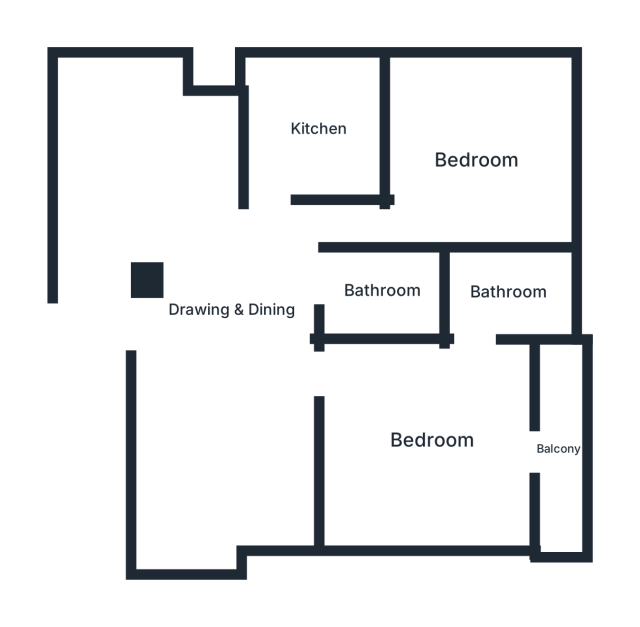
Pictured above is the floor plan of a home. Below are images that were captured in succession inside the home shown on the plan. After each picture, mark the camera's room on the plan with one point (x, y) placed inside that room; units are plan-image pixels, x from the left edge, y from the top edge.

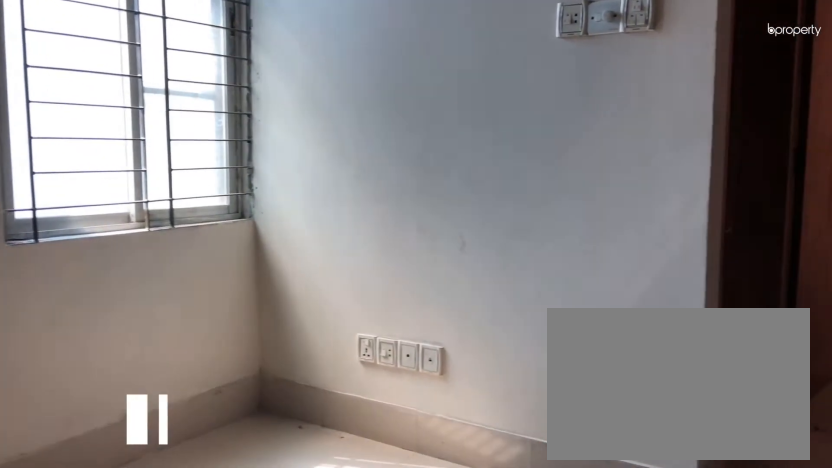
(231, 304)
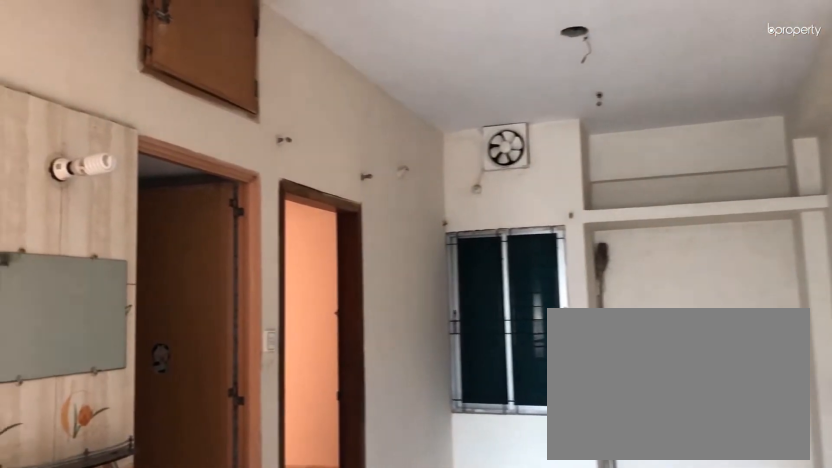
(230, 305)
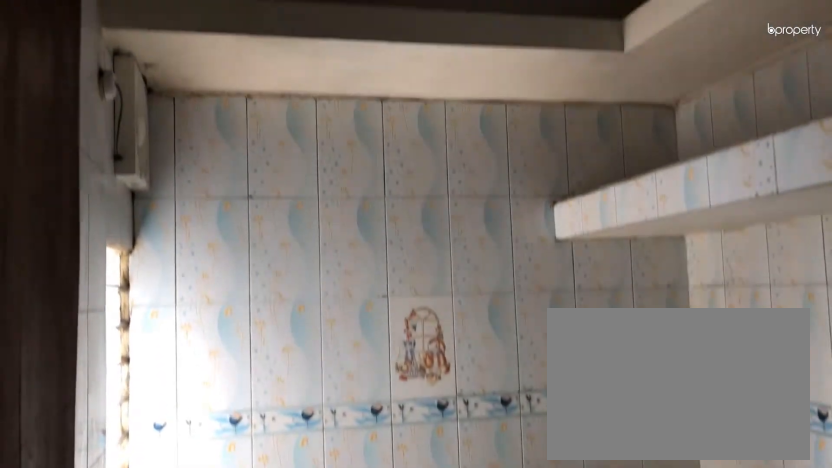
(317, 129)
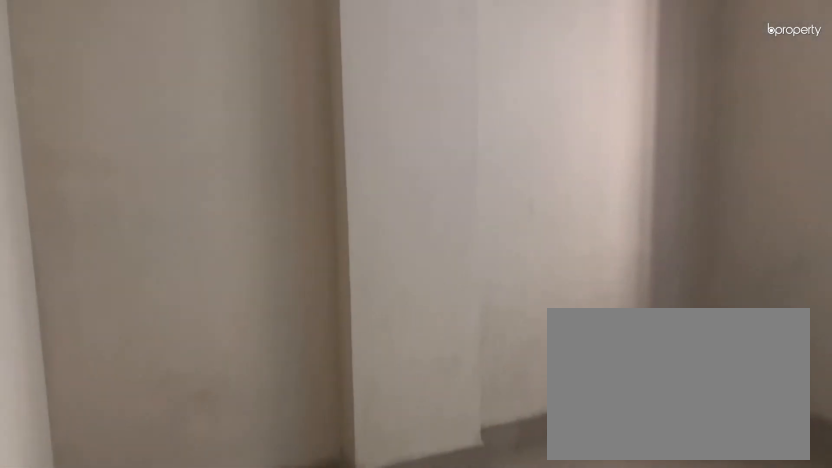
(477, 158)
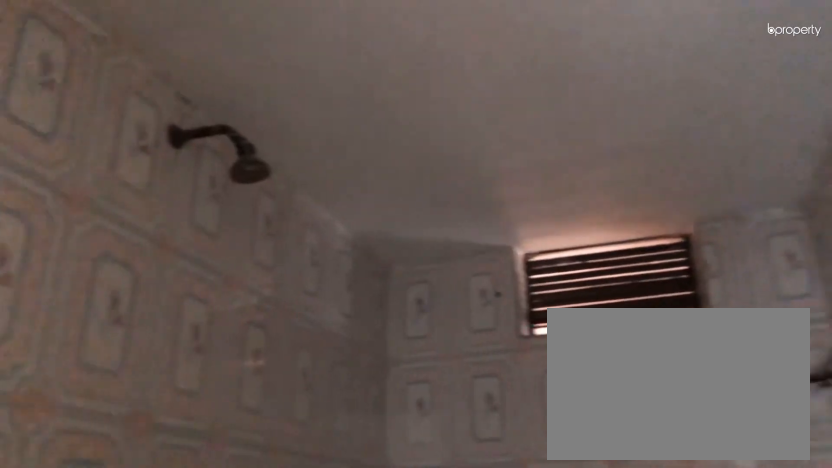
(385, 290)
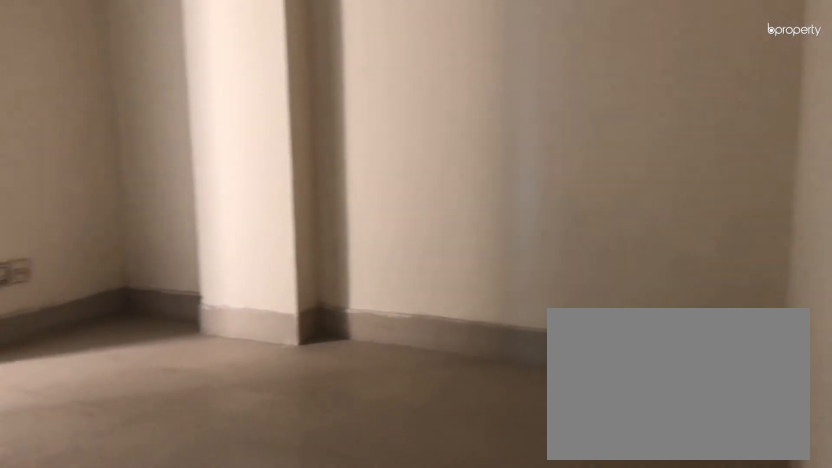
(428, 435)
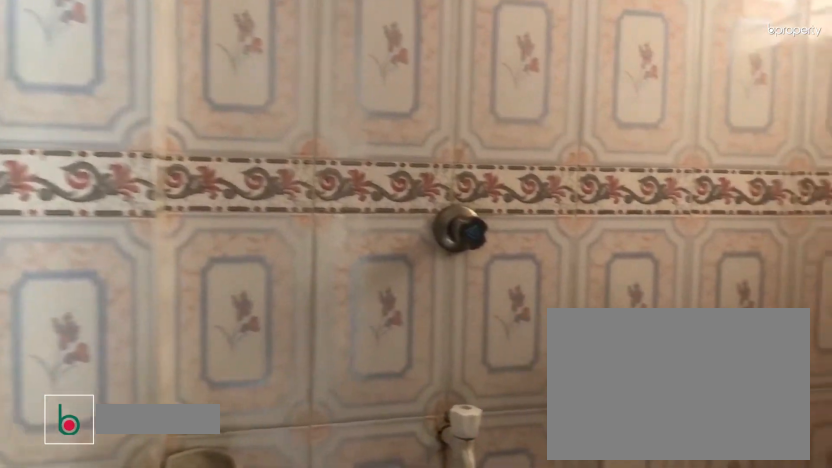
(510, 292)
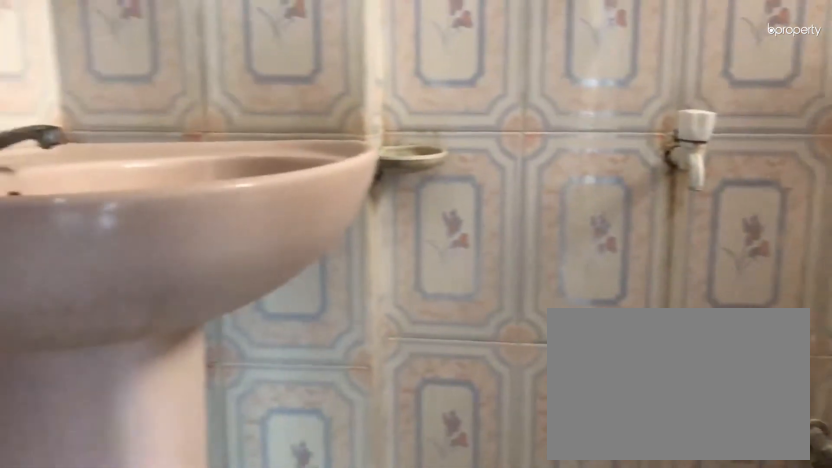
(510, 292)
